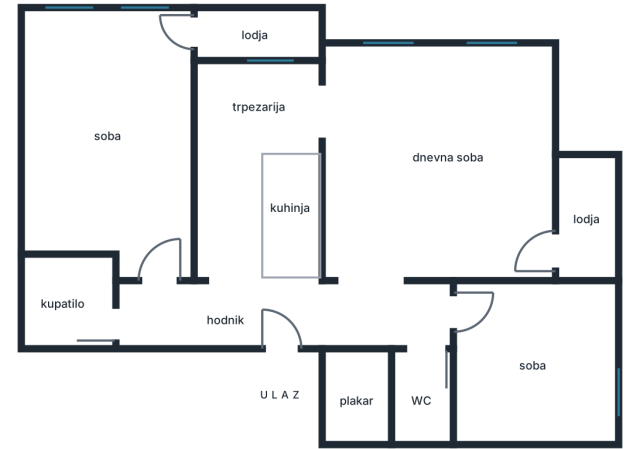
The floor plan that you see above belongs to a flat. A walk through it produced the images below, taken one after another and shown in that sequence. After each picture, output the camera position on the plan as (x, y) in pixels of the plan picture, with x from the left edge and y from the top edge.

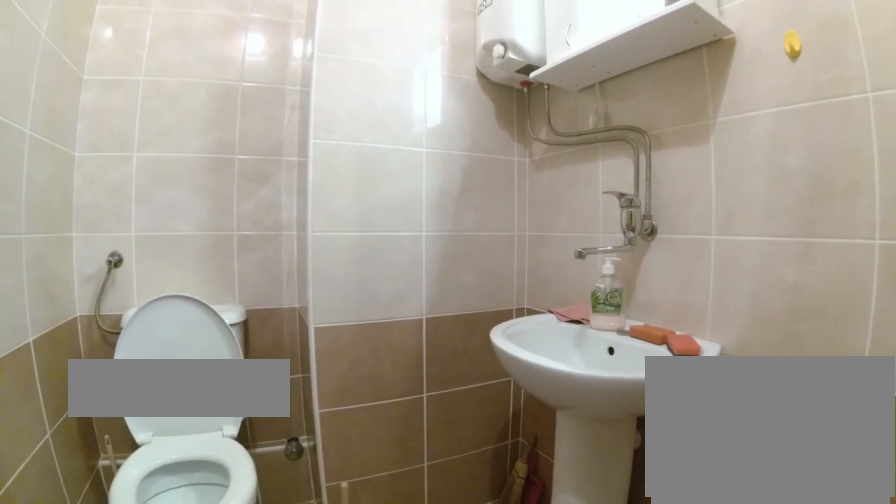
(413, 348)
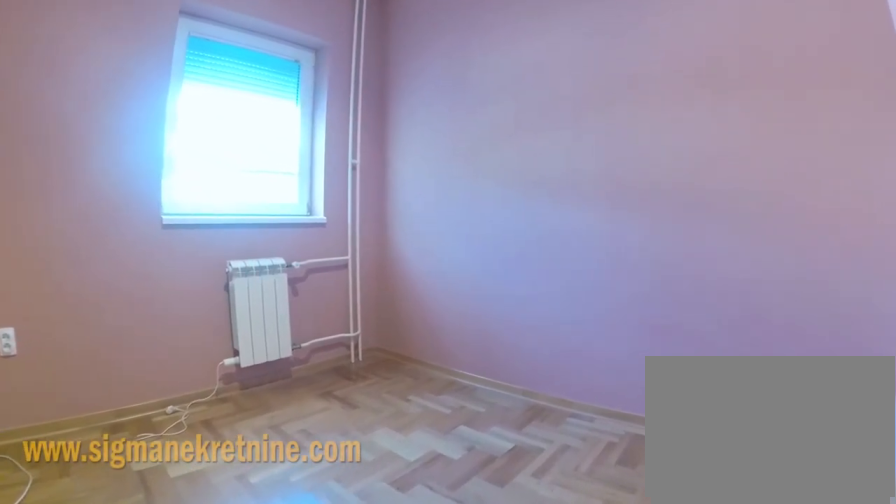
(488, 356)
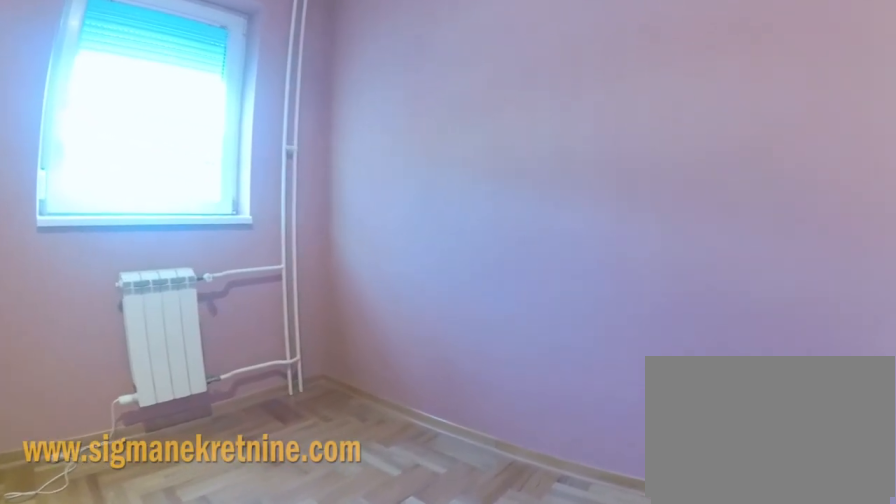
(499, 373)
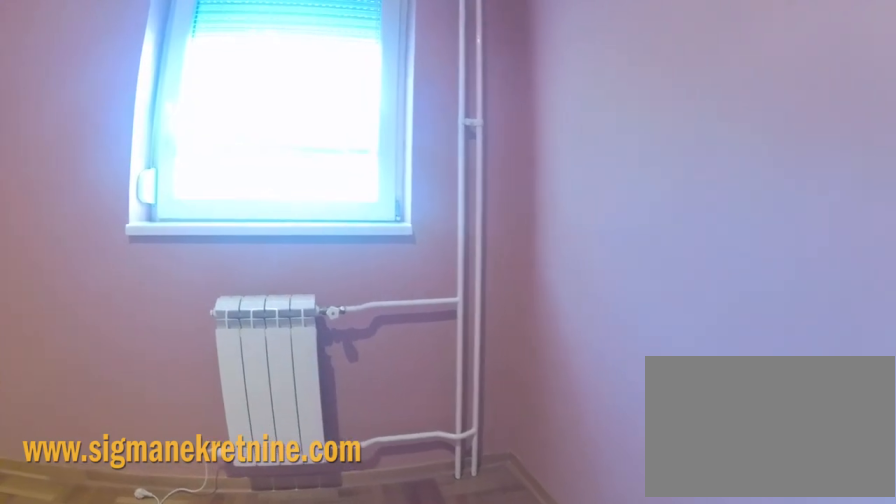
(528, 405)
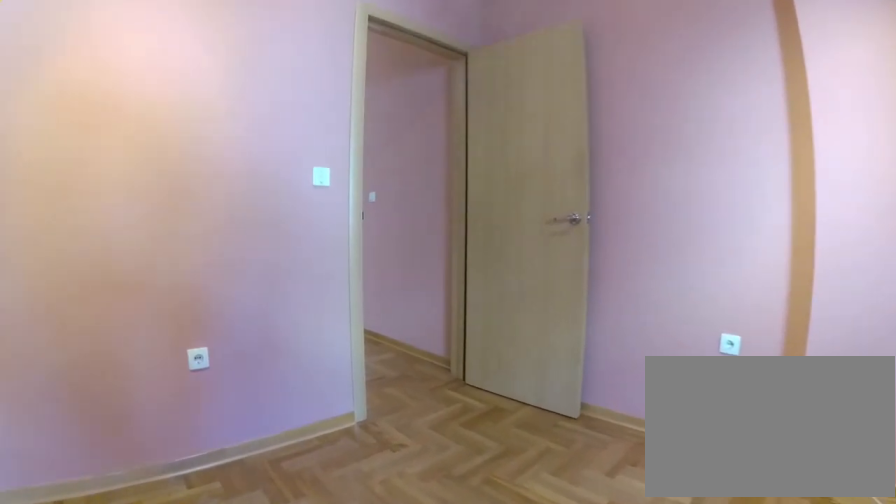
(547, 379)
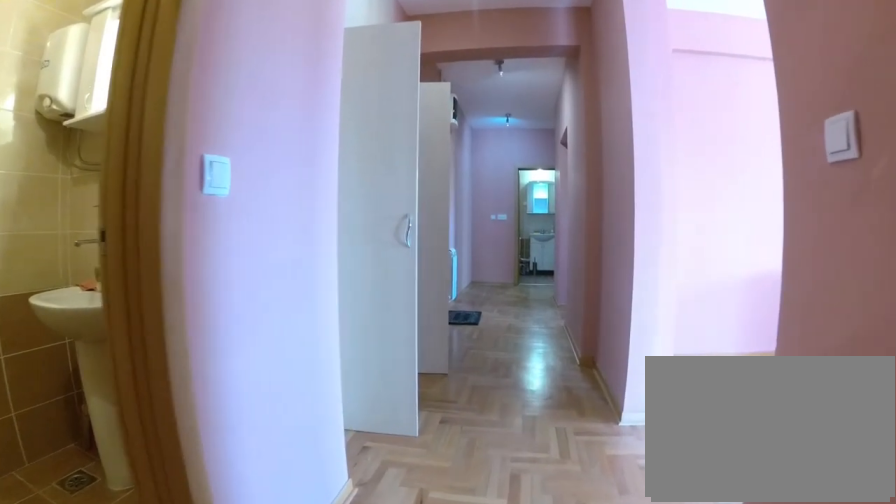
(424, 313)
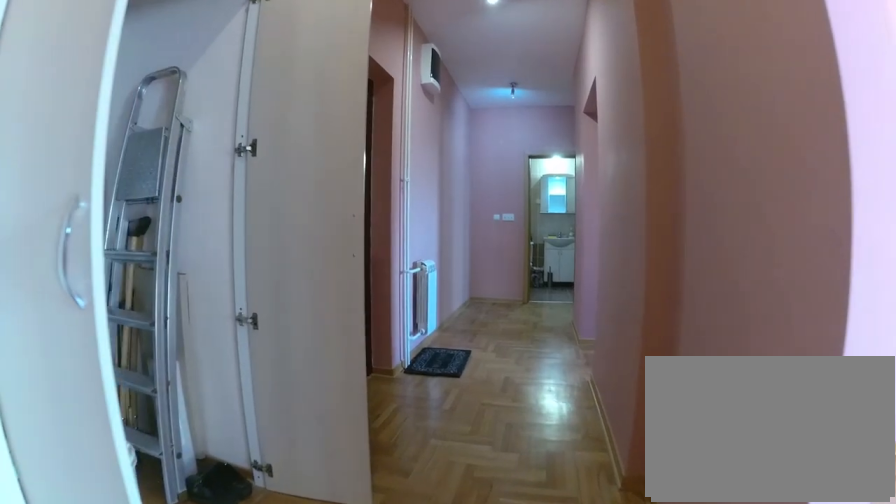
(389, 313)
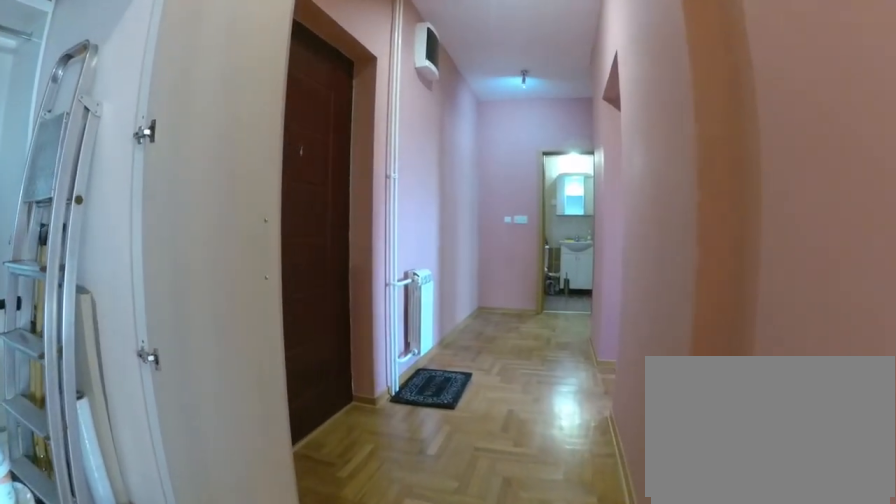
(374, 313)
